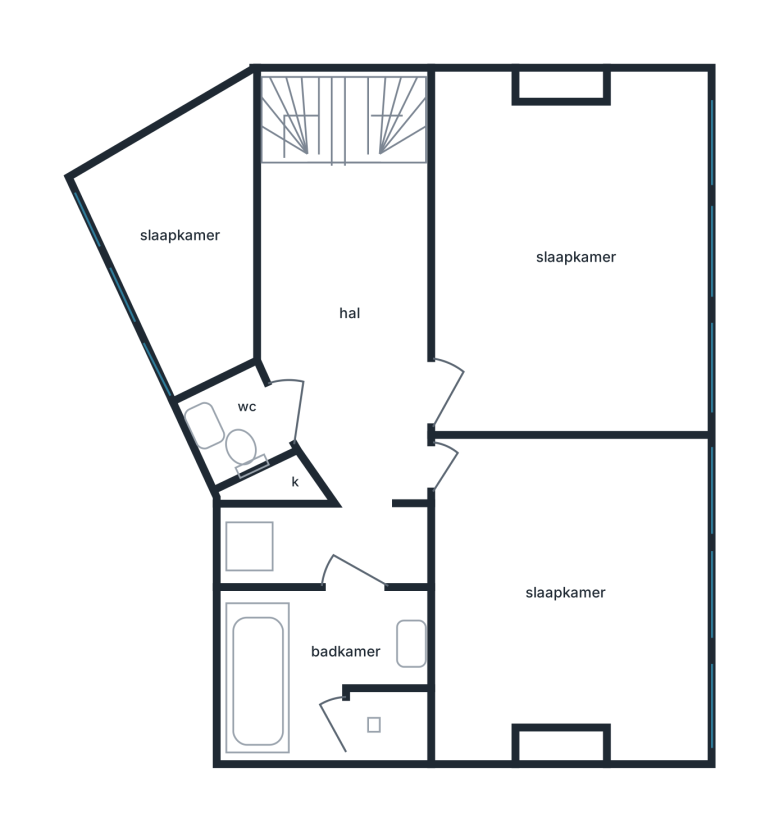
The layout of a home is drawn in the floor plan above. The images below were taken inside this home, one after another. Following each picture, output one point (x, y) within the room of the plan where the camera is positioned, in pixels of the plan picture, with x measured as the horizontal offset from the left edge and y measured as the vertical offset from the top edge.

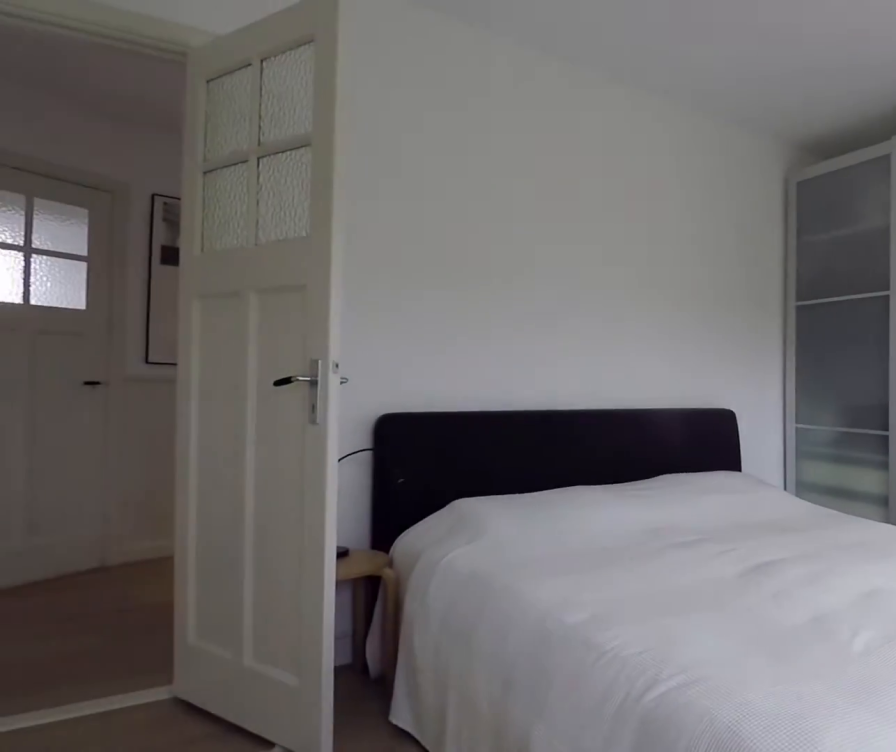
(569, 257)
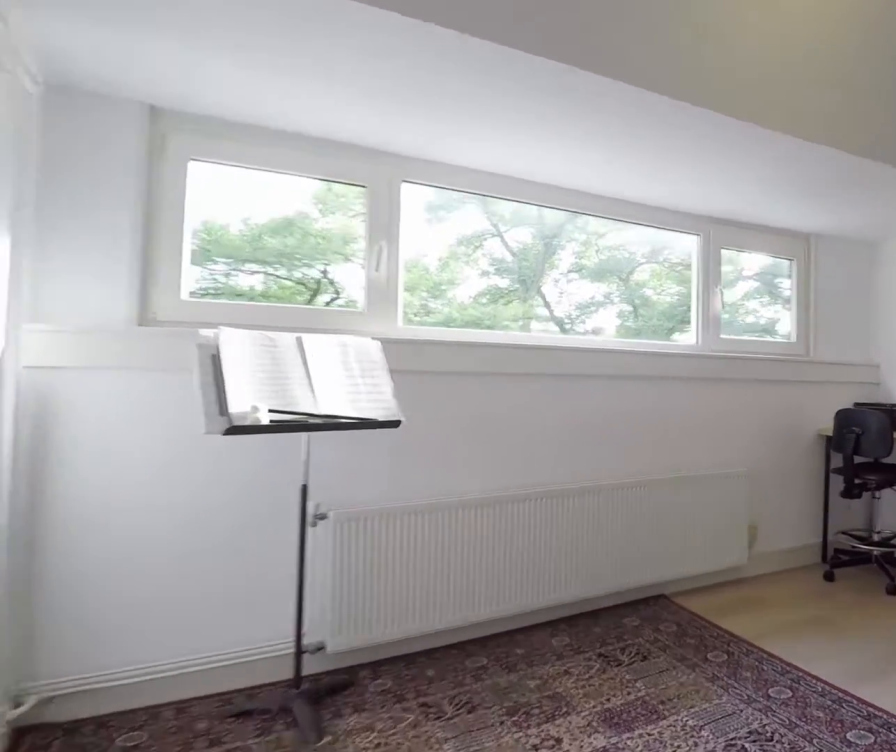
(569, 592)
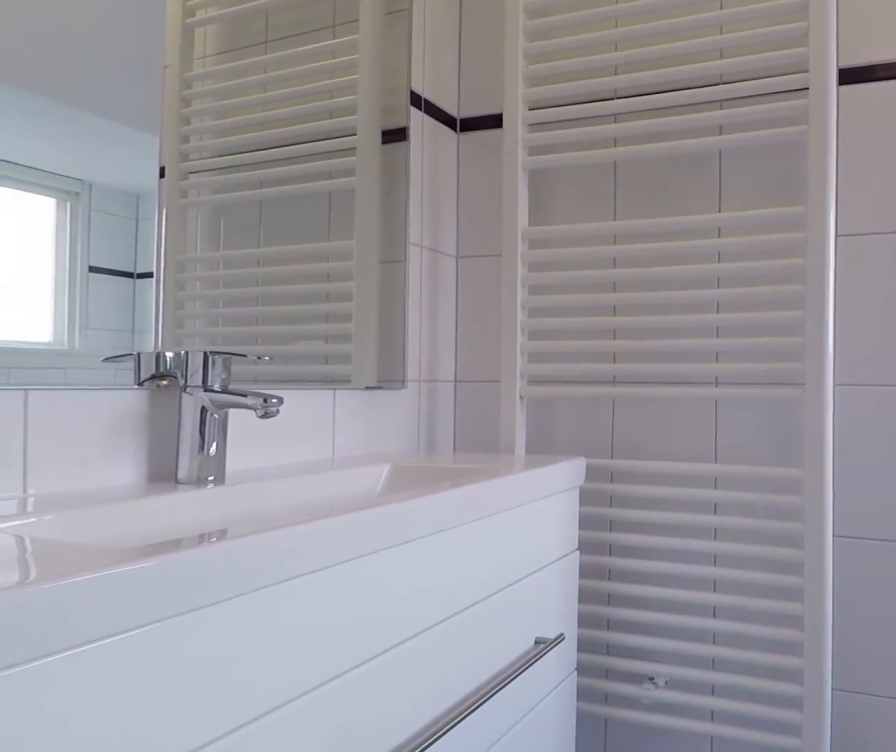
(329, 660)
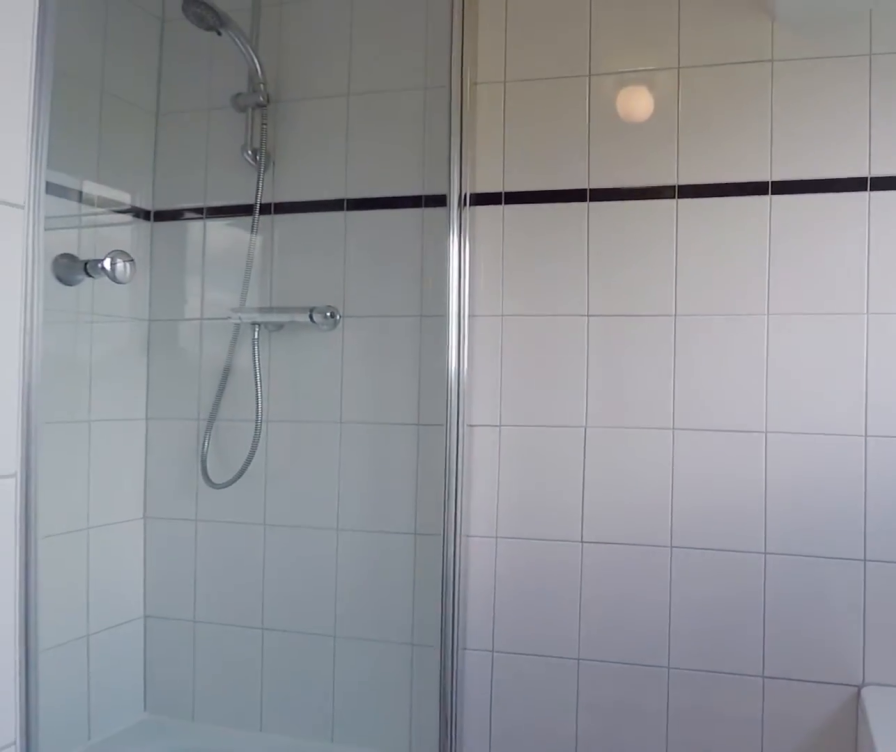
(329, 660)
